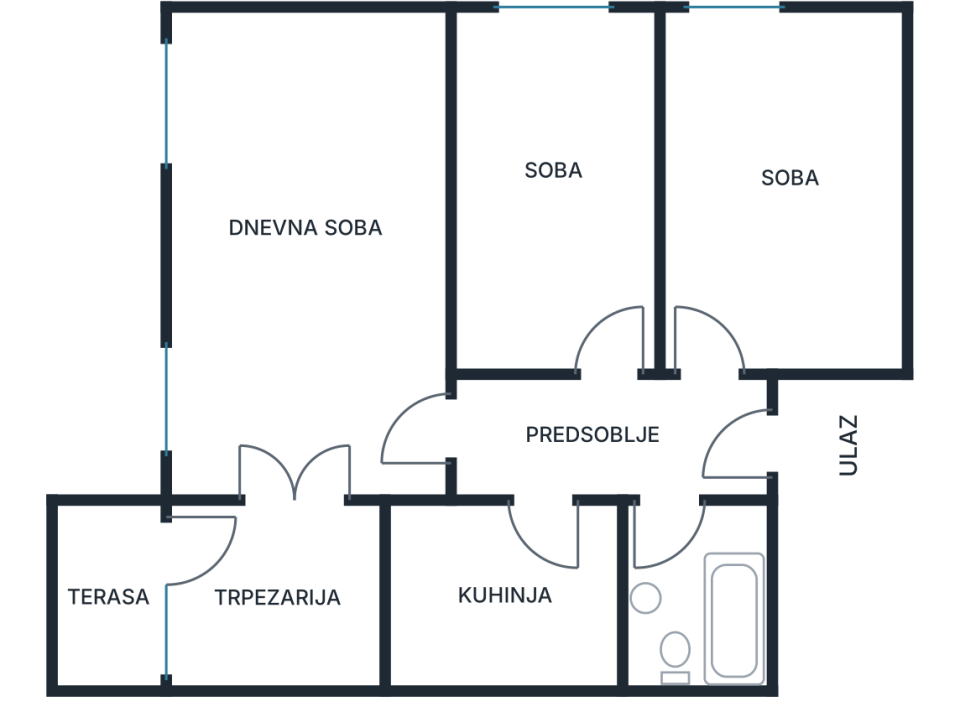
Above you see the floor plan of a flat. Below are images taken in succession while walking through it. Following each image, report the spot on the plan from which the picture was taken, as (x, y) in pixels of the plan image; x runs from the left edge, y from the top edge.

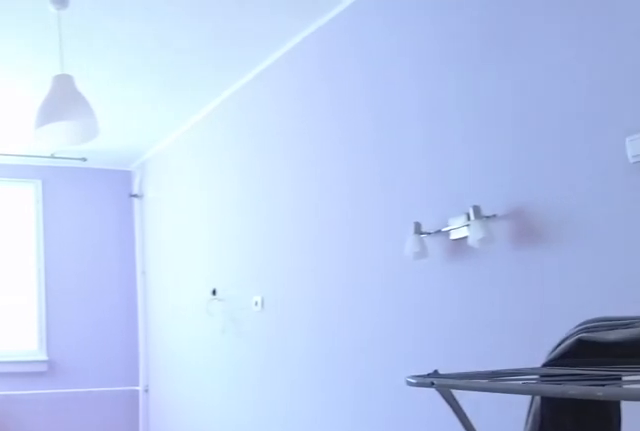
(698, 384)
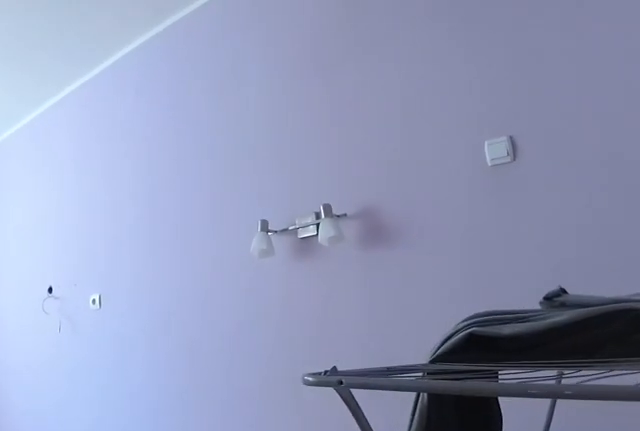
(708, 348)
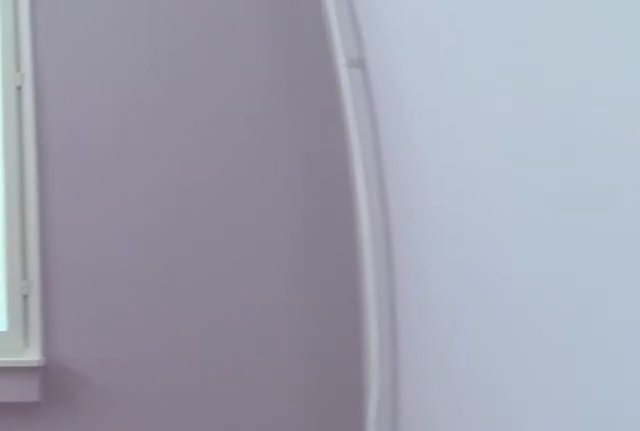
(869, 133)
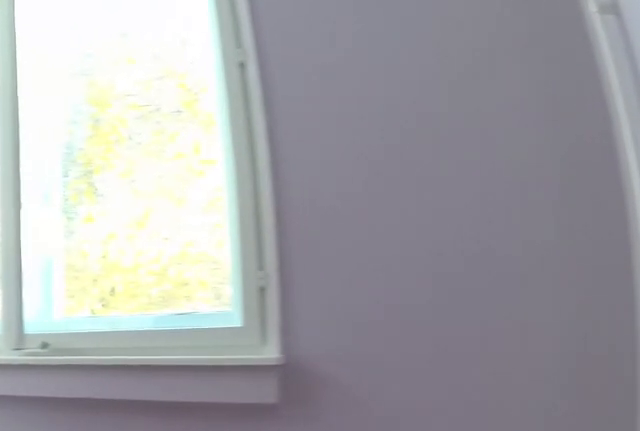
(877, 128)
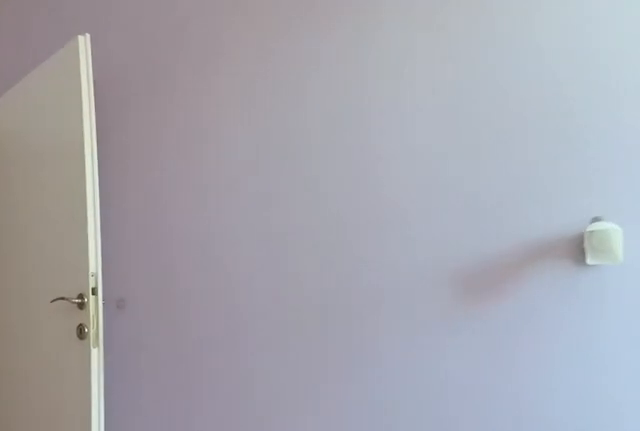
(838, 168)
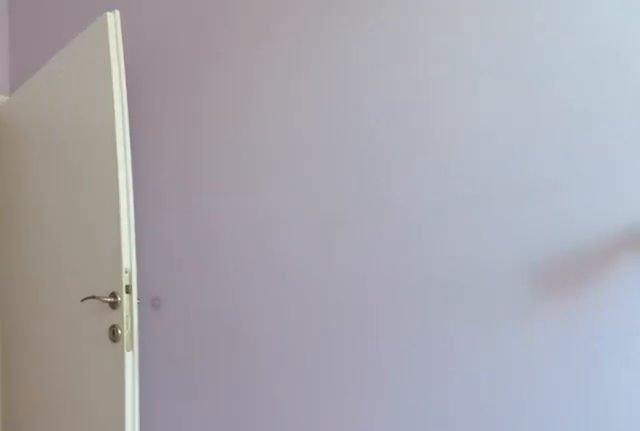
(831, 181)
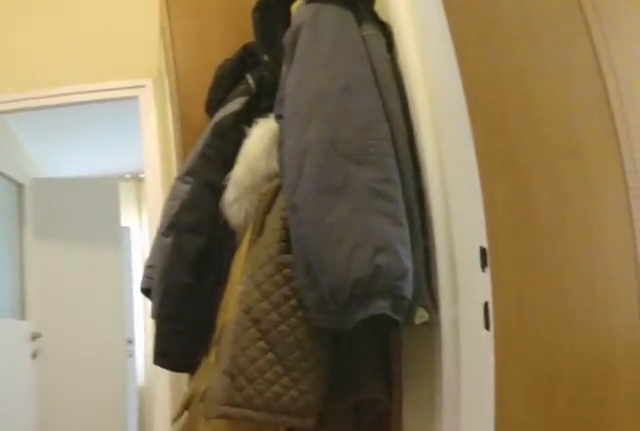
(680, 431)
